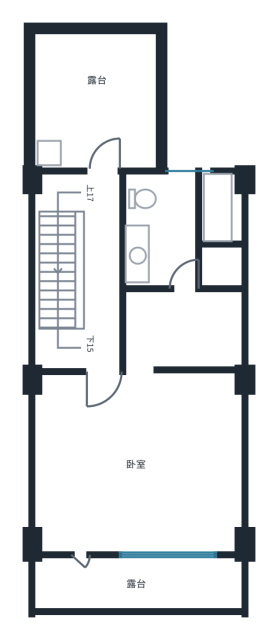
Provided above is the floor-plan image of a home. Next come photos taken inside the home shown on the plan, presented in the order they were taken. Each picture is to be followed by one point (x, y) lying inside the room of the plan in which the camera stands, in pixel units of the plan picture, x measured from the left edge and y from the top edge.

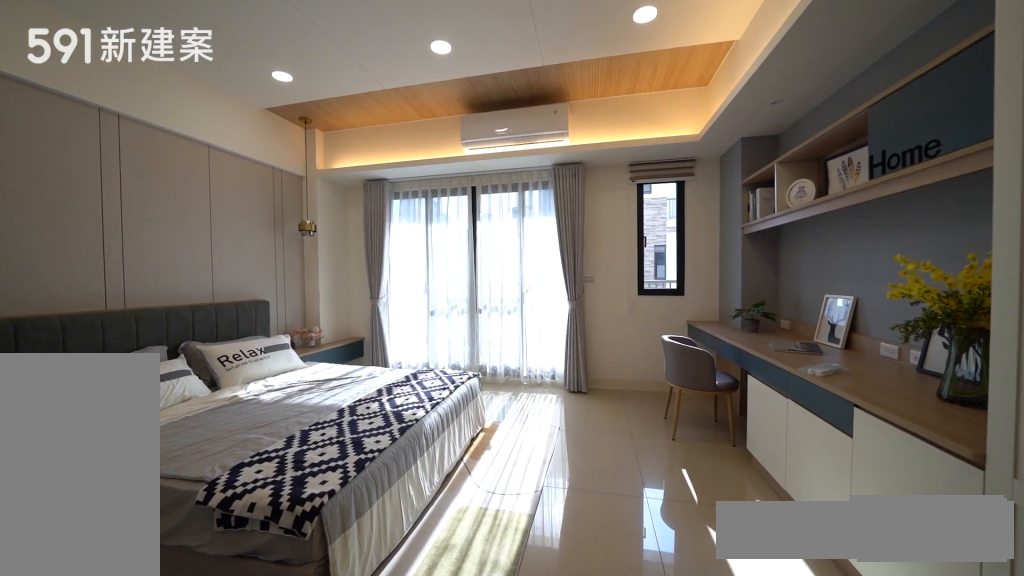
(139, 463)
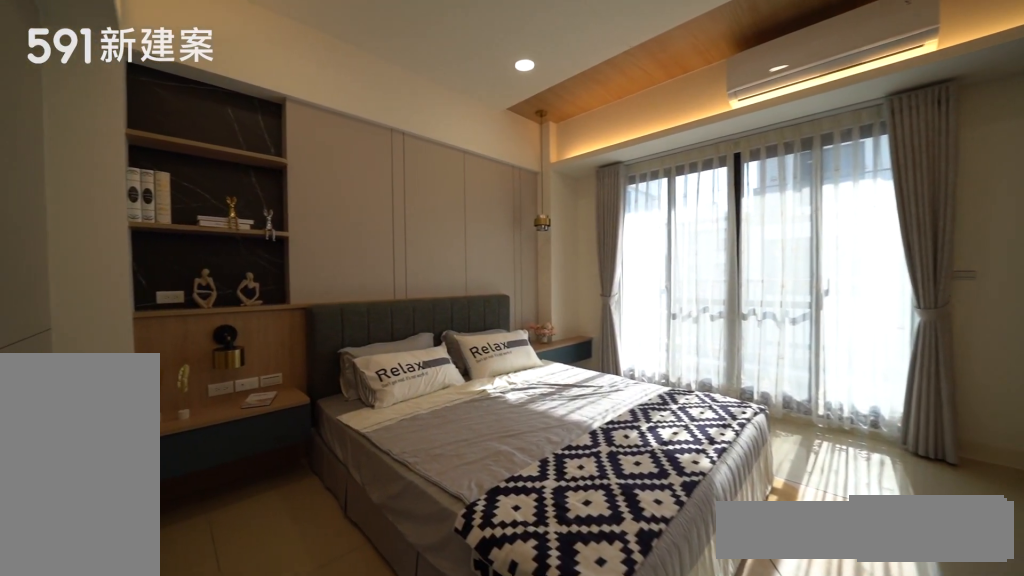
(139, 463)
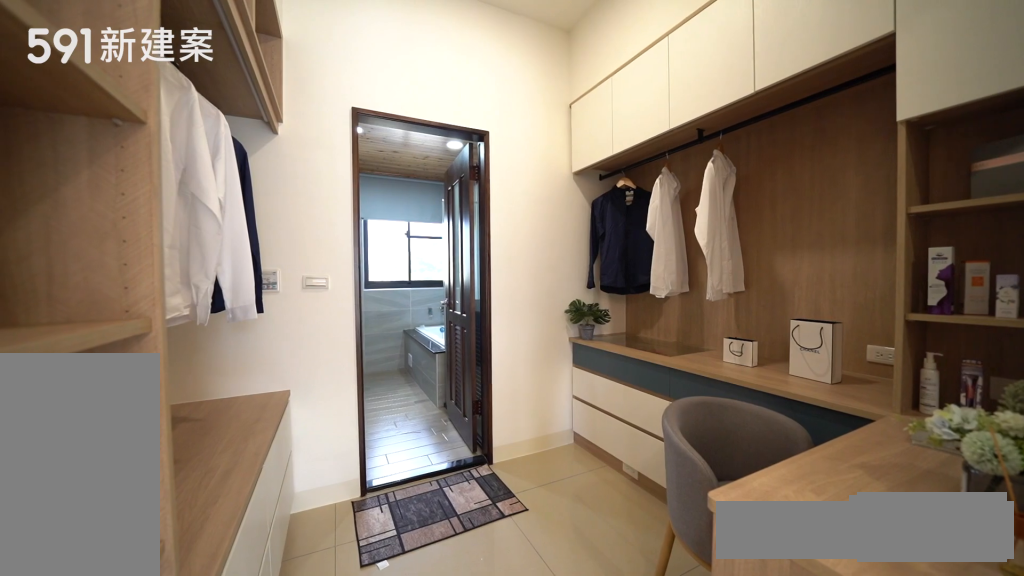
(183, 331)
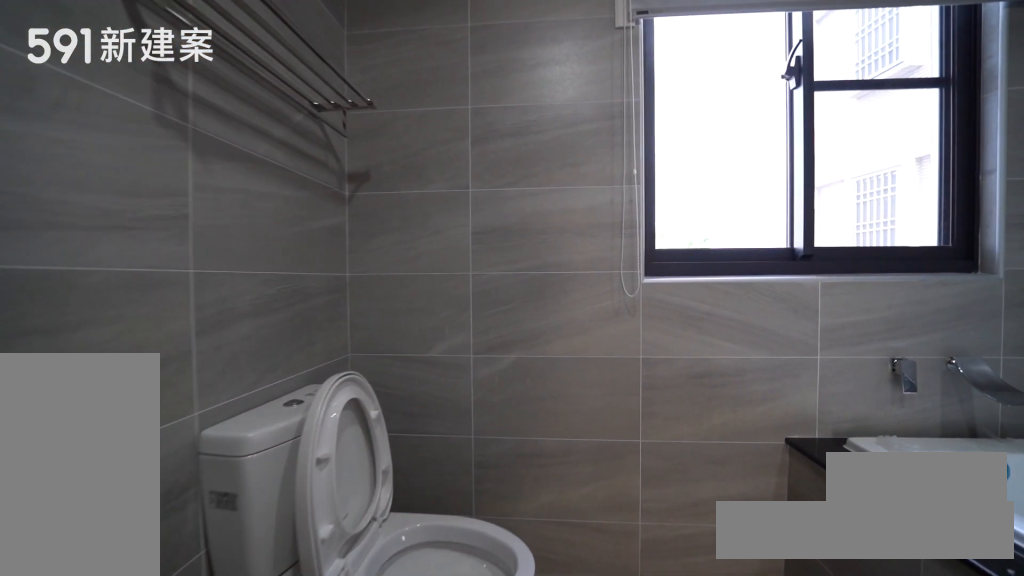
(218, 209)
